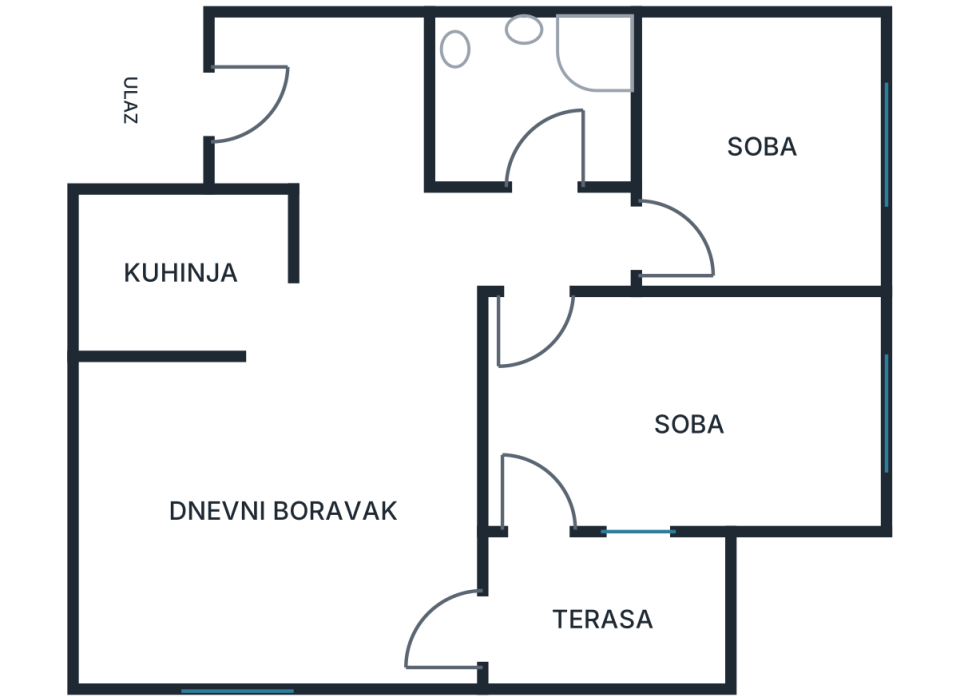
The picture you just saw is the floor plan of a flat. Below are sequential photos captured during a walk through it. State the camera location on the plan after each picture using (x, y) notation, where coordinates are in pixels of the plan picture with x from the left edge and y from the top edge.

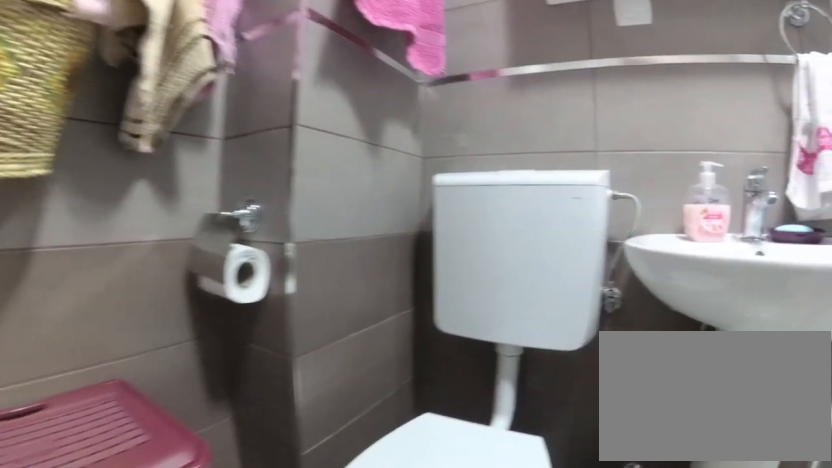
(502, 125)
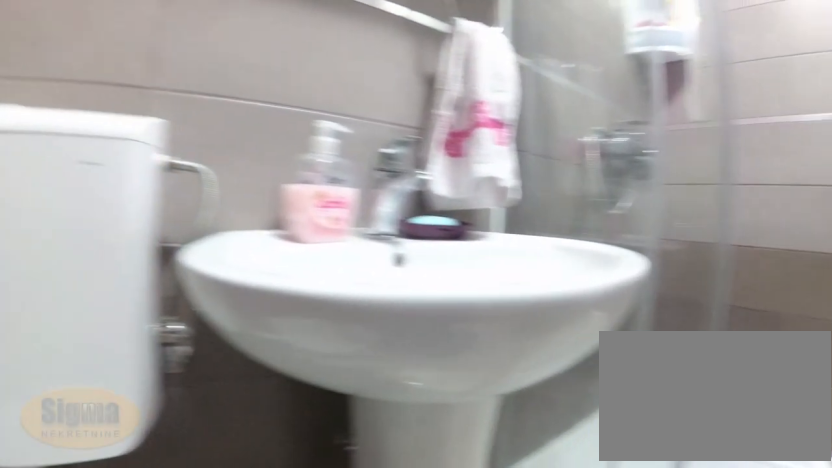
(476, 117)
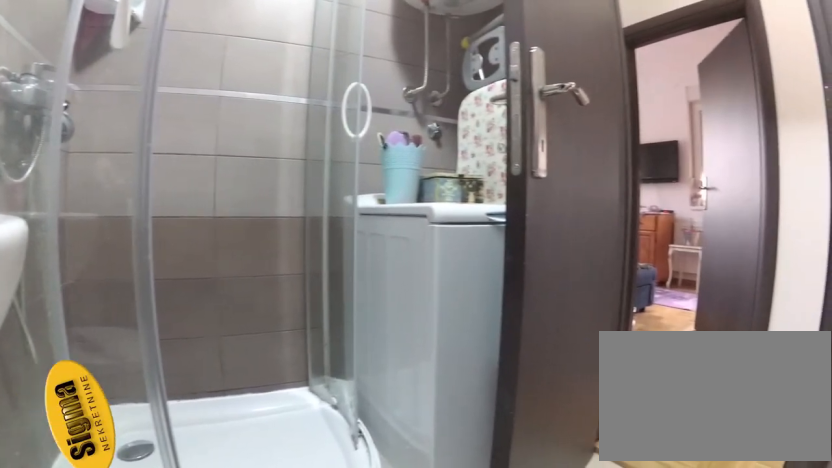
(484, 78)
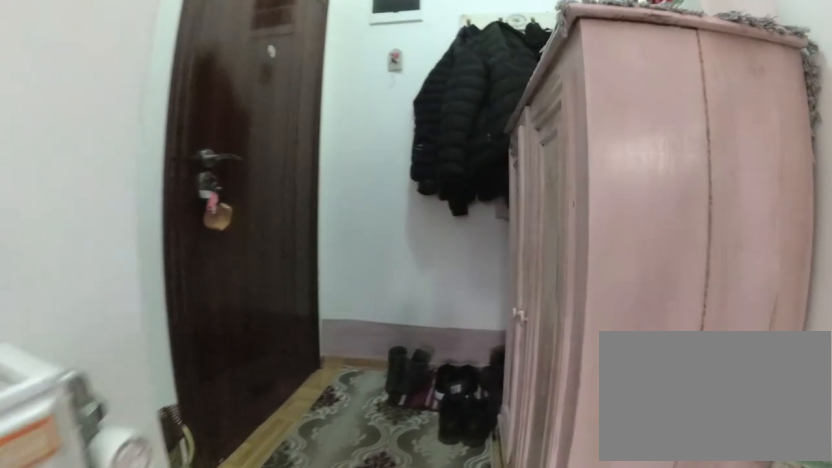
(385, 215)
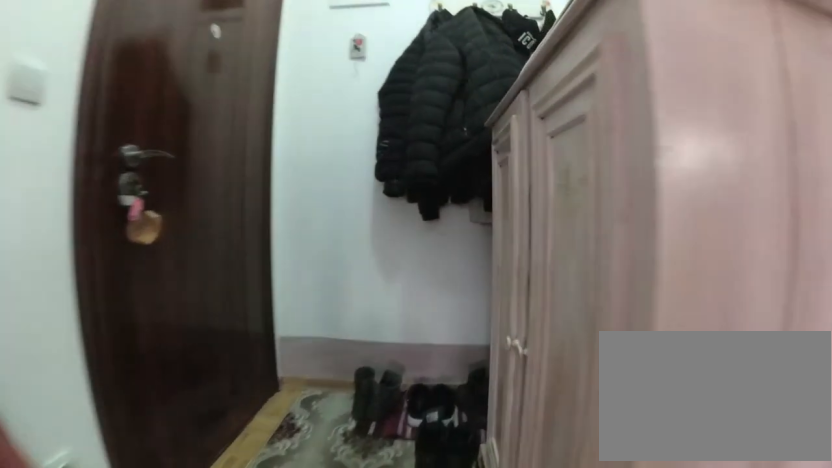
(386, 202)
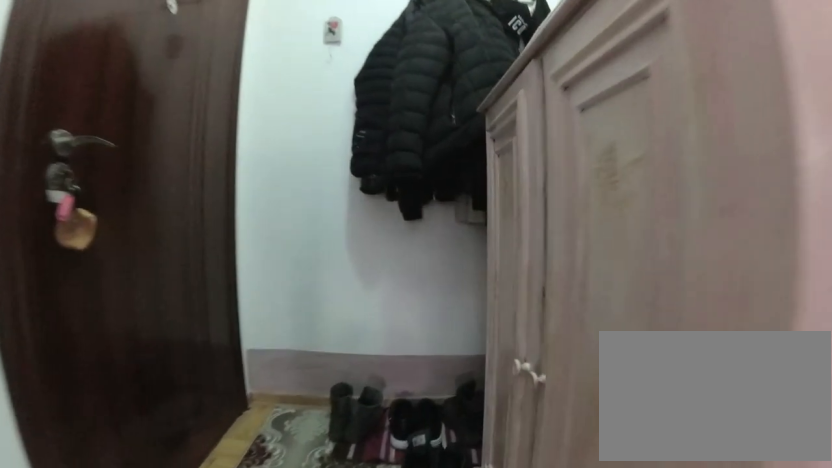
(385, 192)
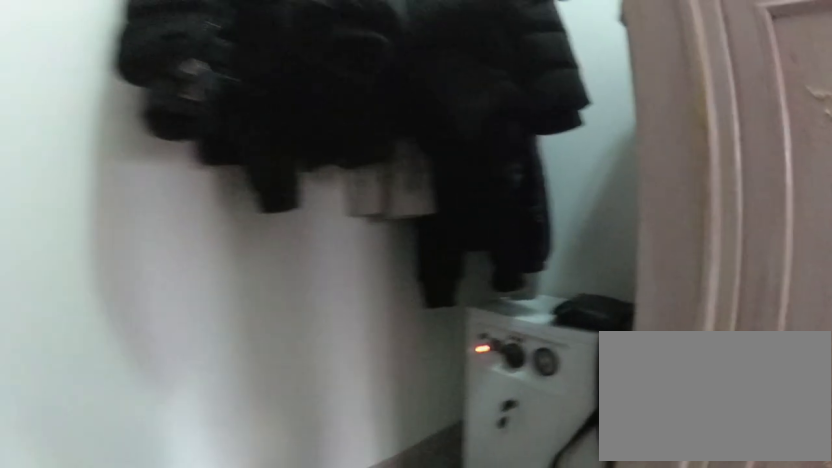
(369, 123)
